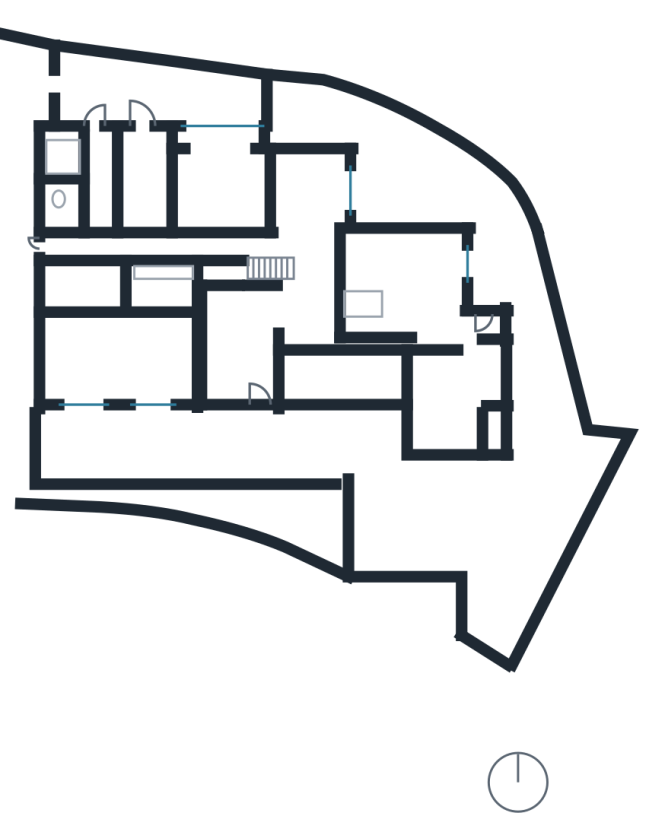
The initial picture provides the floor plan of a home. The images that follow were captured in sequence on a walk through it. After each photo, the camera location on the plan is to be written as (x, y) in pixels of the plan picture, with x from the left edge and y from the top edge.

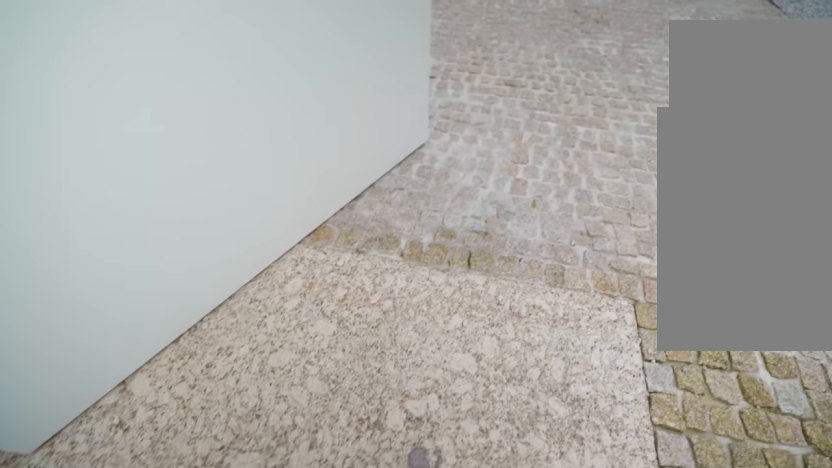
(354, 588)
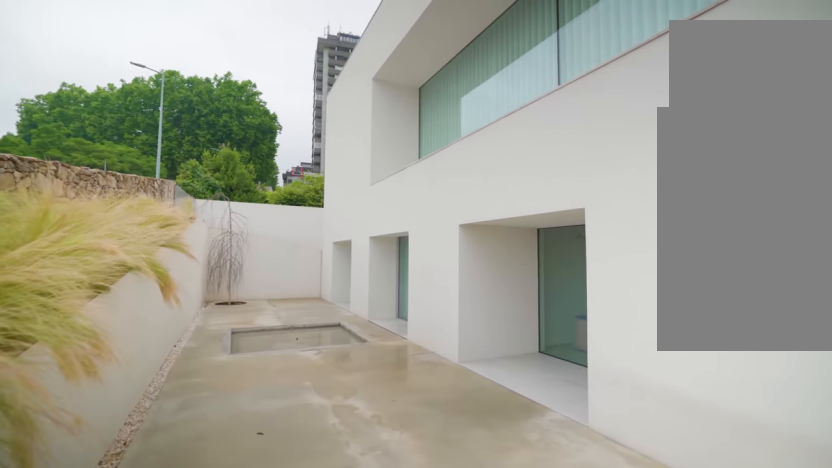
(282, 439)
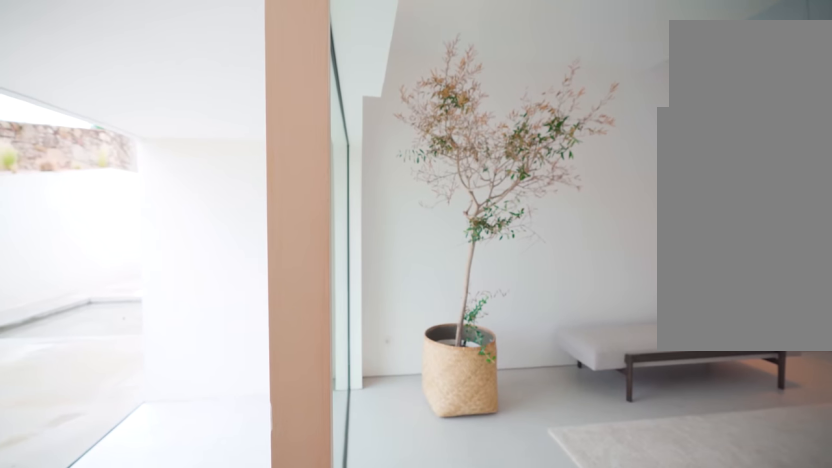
(259, 387)
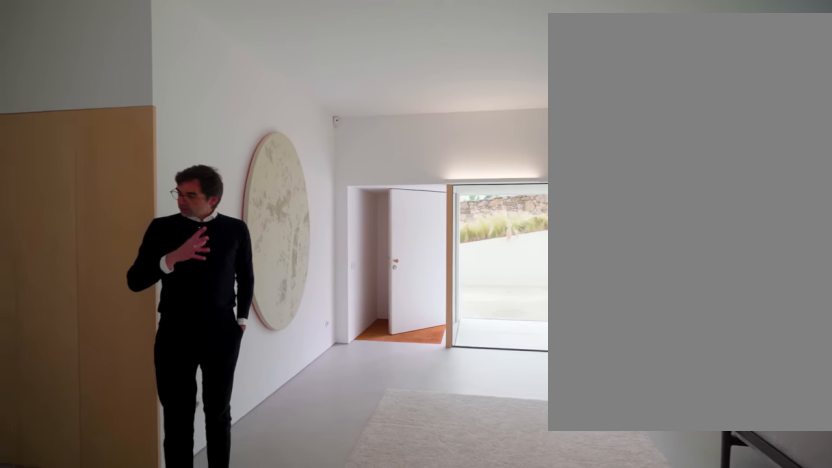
(225, 307)
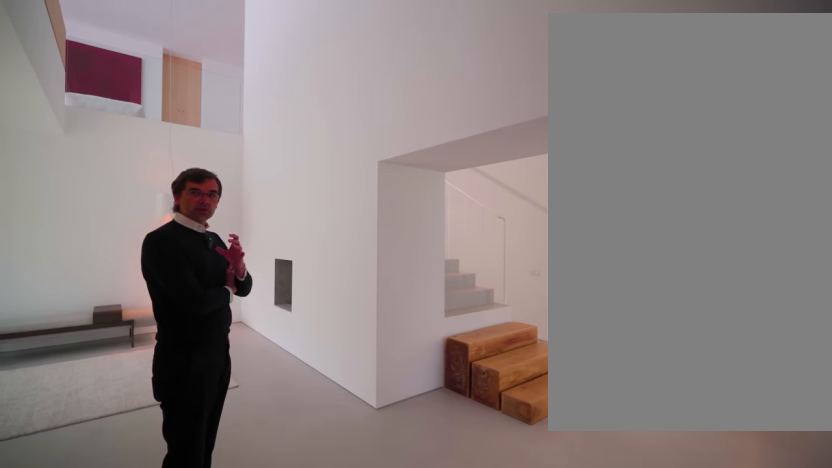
(323, 307)
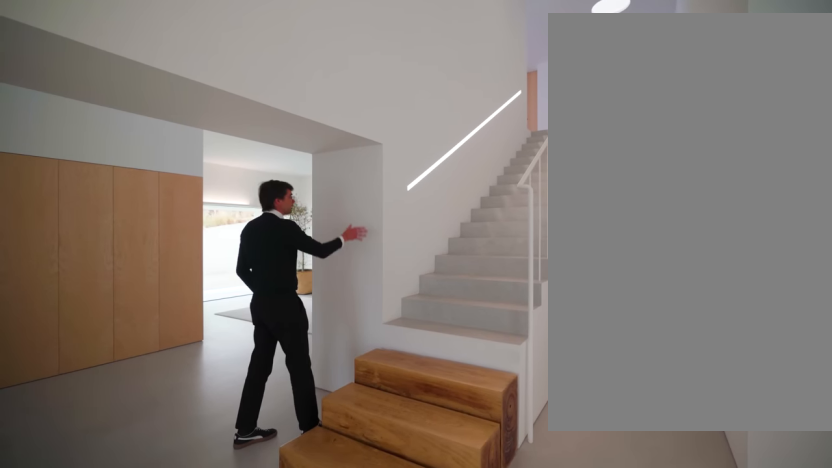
(331, 248)
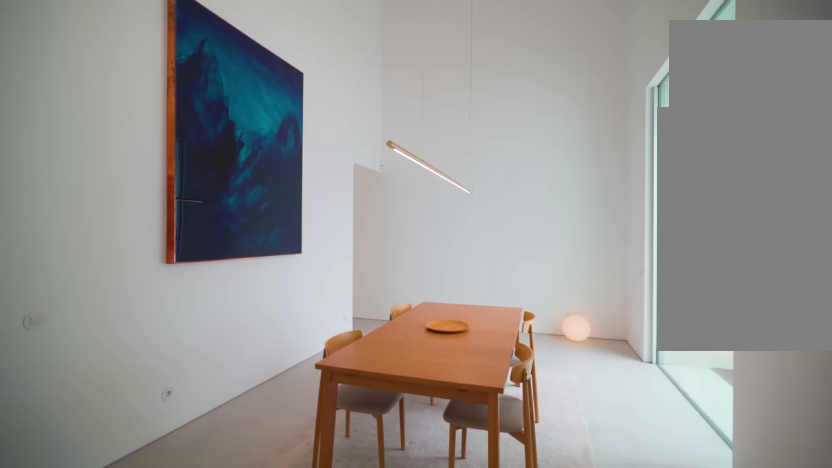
(331, 259)
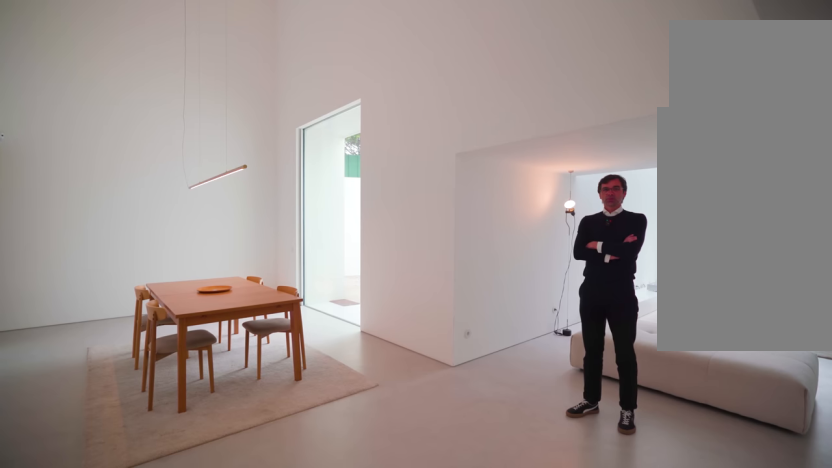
(307, 272)
